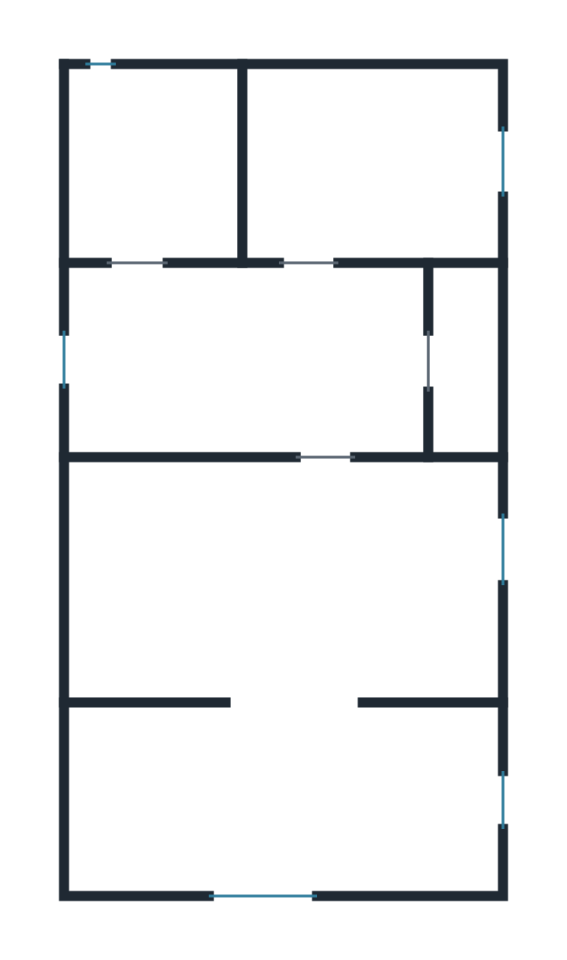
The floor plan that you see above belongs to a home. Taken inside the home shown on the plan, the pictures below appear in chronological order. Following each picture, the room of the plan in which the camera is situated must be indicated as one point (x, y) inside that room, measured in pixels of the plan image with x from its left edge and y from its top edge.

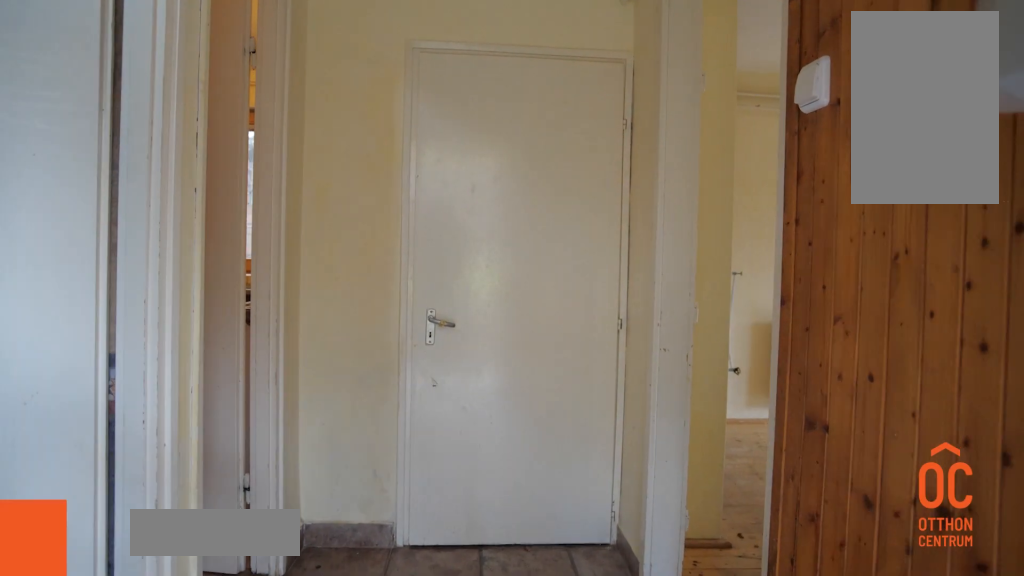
(253, 357)
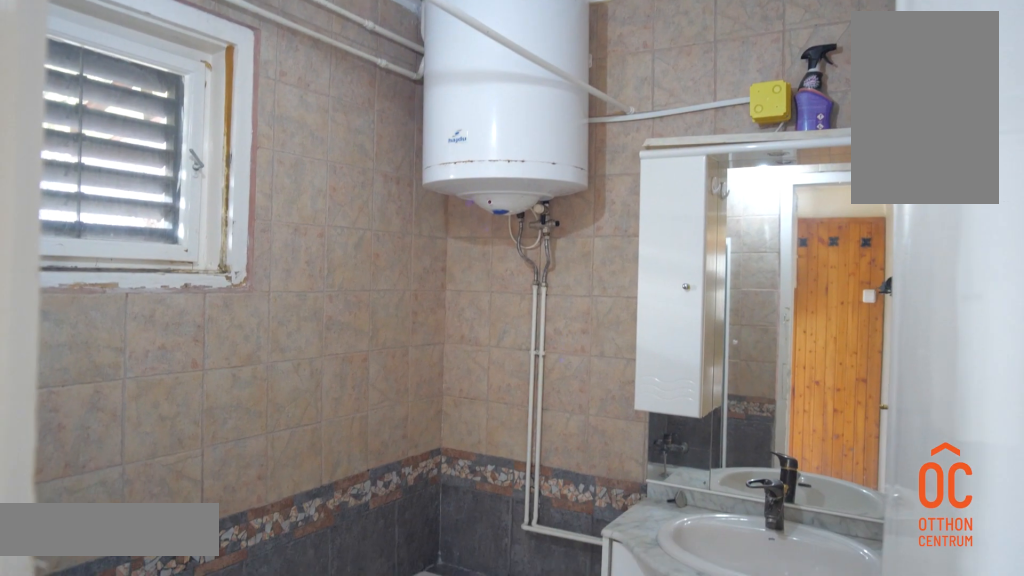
(153, 163)
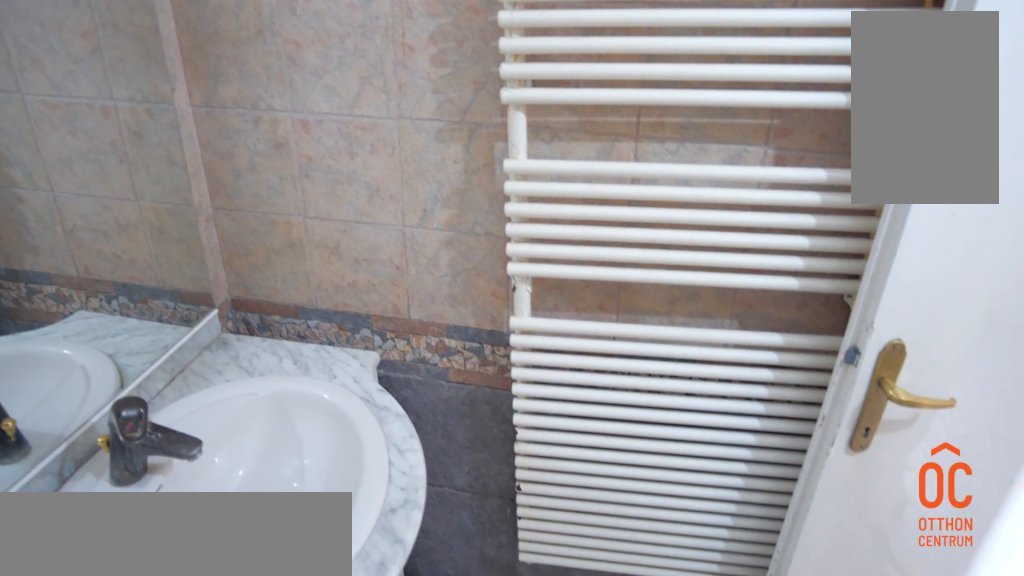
(153, 163)
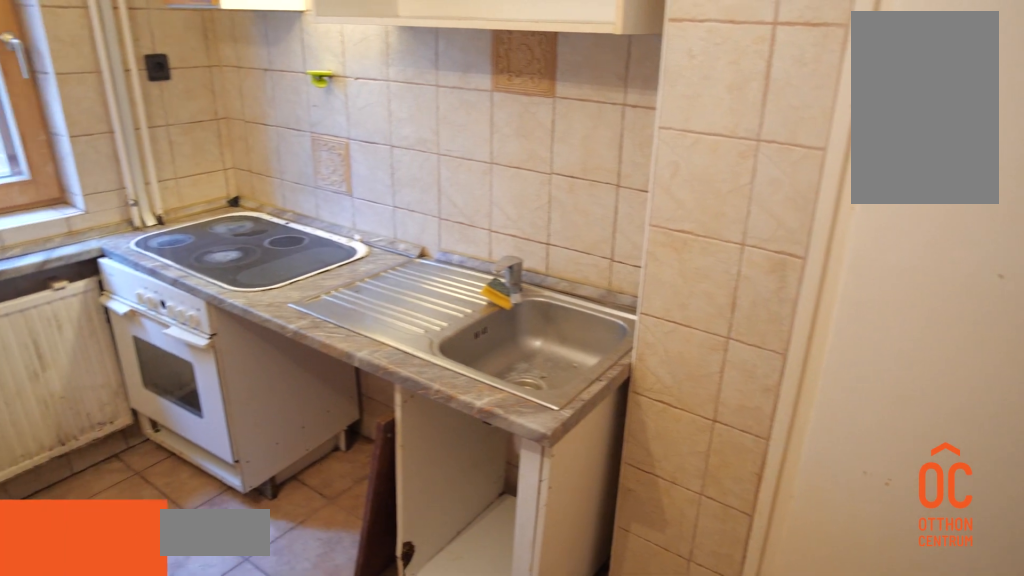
(375, 163)
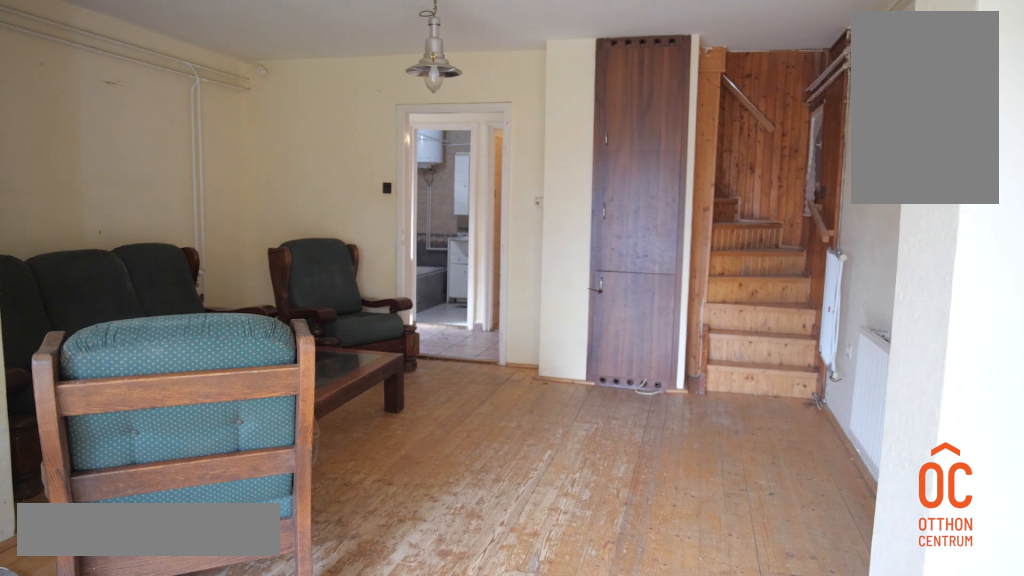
(281, 657)
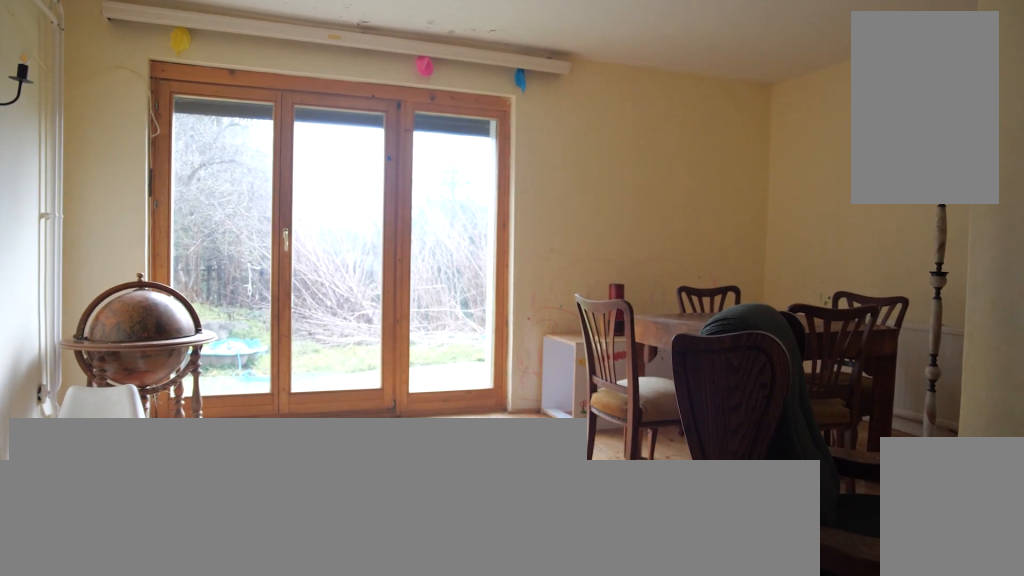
(280, 657)
